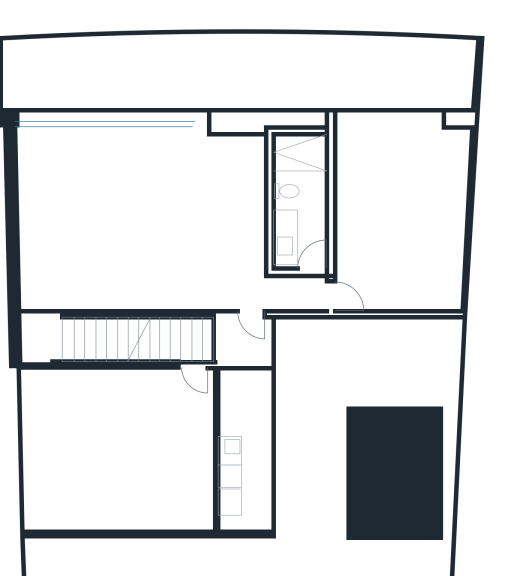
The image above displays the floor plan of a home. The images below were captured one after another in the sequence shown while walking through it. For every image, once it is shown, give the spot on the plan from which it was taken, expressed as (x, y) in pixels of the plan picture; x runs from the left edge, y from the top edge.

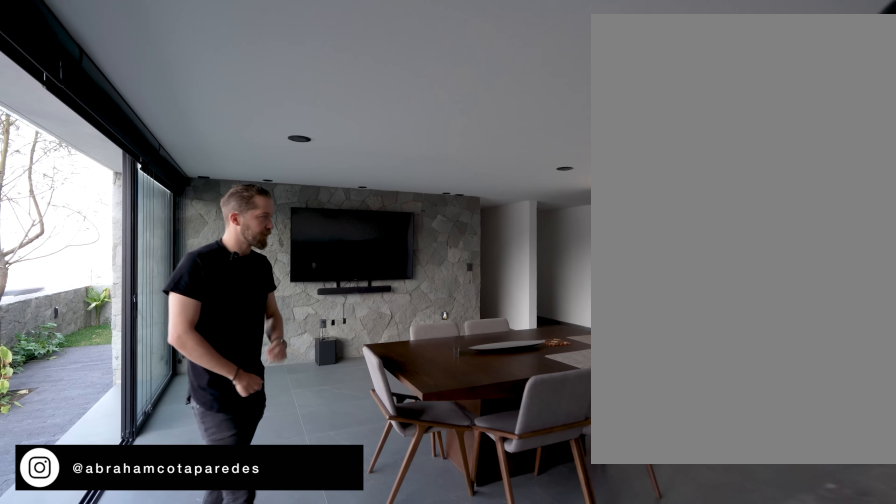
(126, 124)
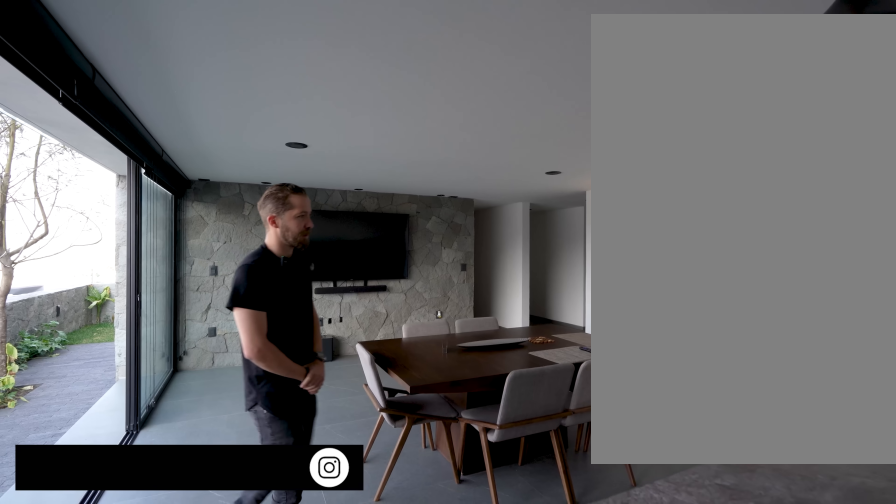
(126, 124)
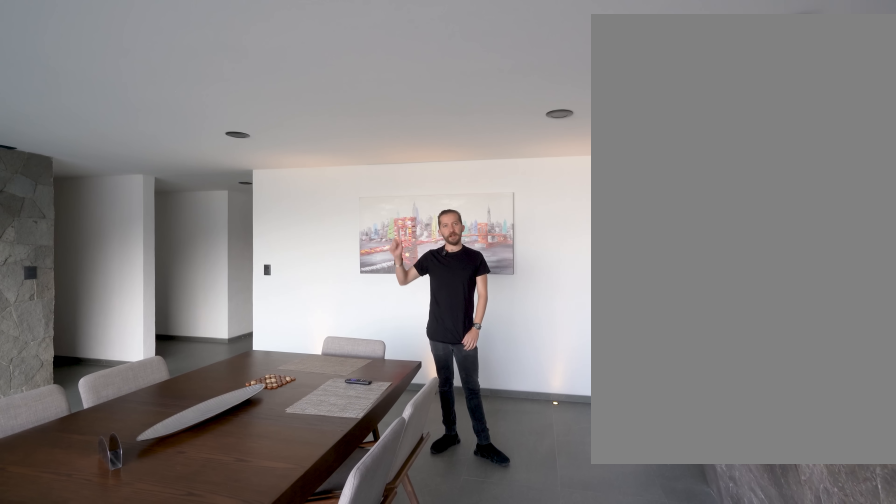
(98, 169)
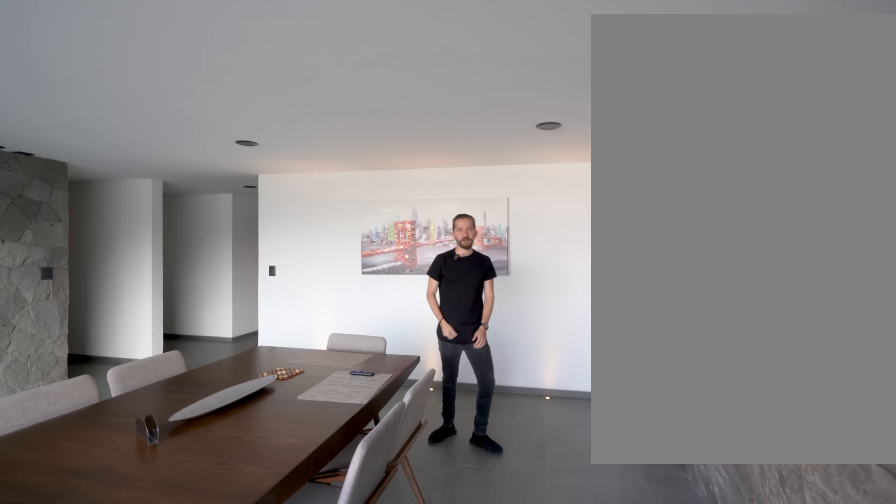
(98, 169)
